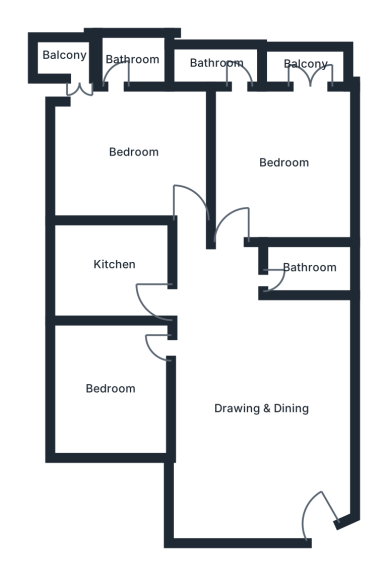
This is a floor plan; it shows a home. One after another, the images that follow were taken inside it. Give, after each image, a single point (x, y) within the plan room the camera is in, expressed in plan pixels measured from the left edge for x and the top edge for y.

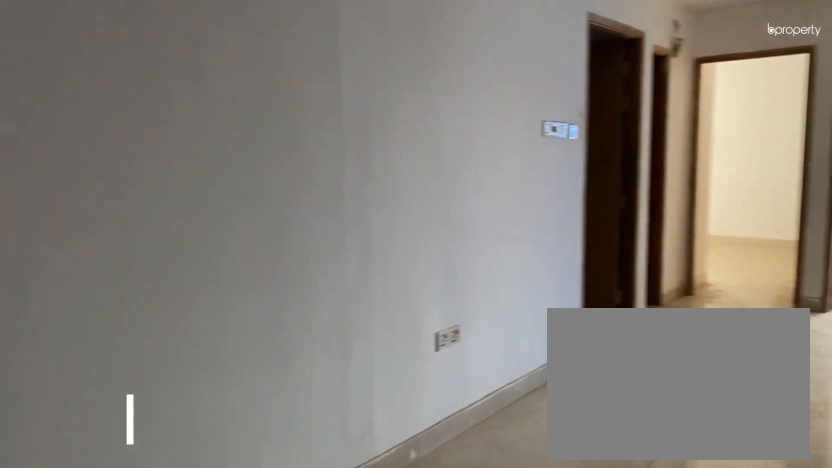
(268, 414)
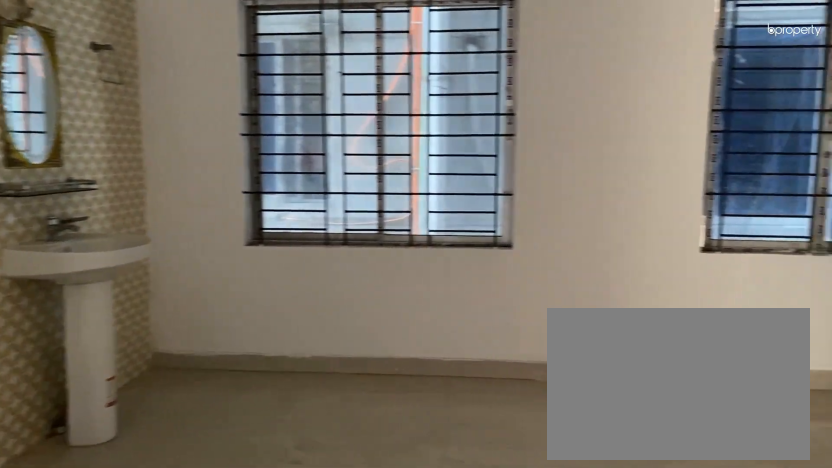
(268, 414)
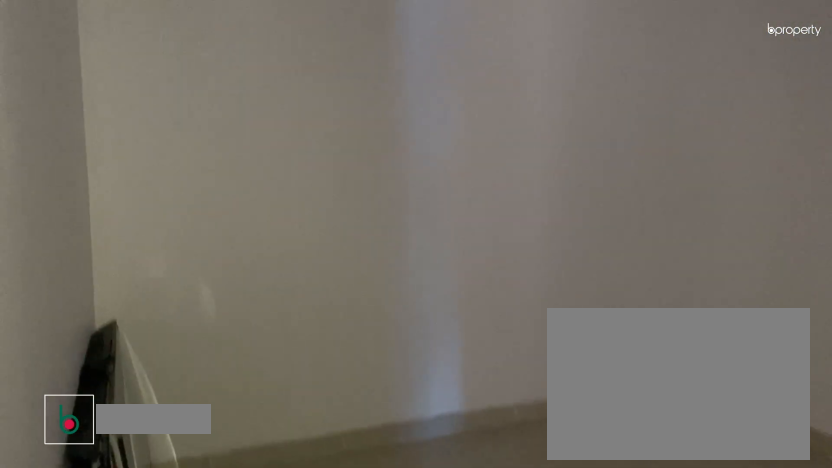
(112, 393)
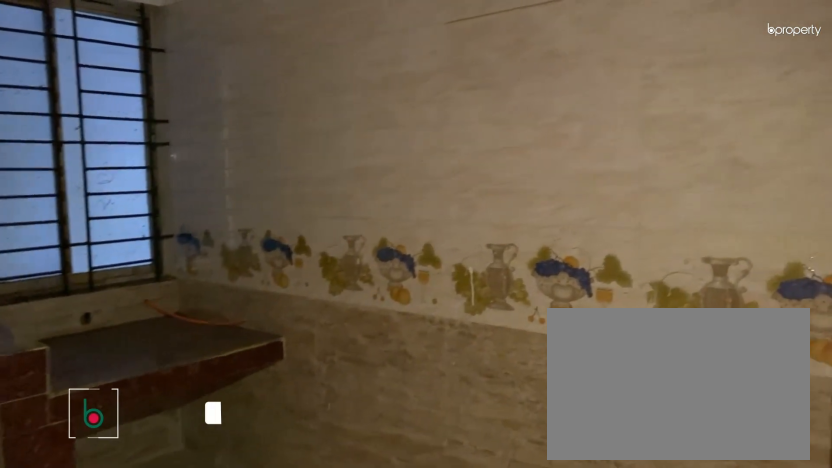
(120, 268)
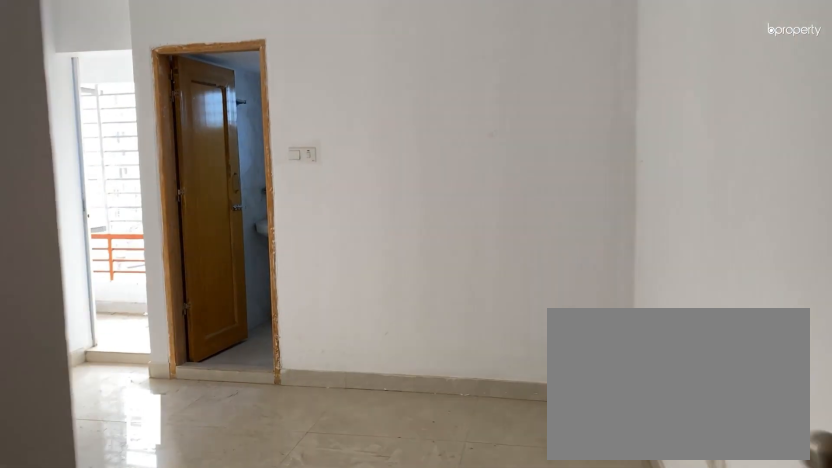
(191, 196)
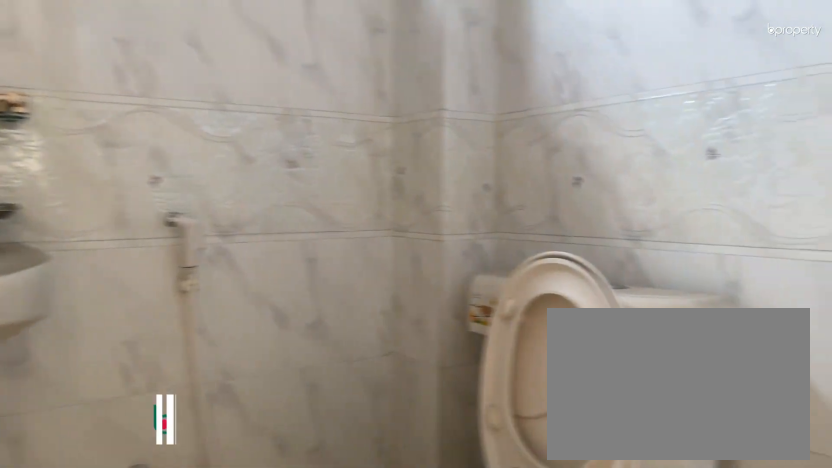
(135, 63)
